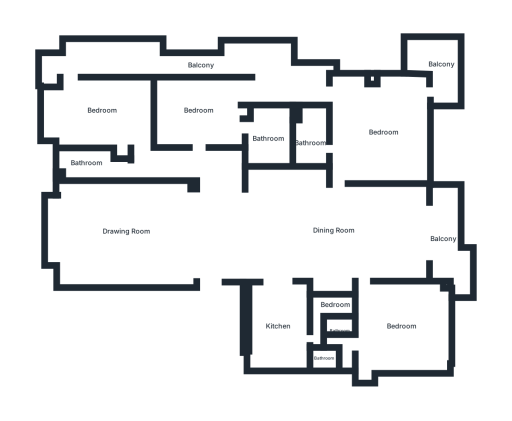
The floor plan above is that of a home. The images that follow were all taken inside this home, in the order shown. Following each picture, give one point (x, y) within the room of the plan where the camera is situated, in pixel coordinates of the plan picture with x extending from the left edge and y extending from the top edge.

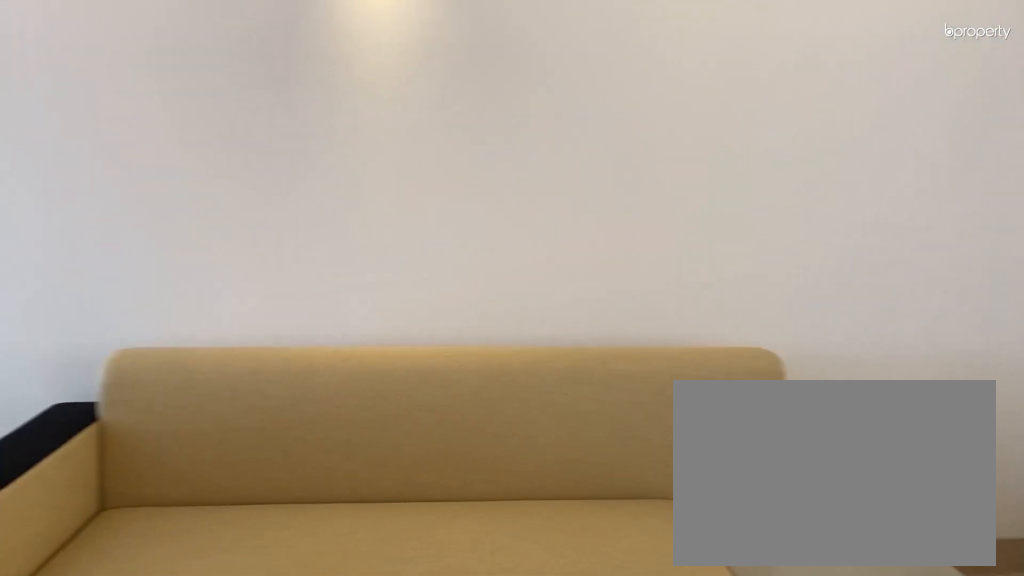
(128, 235)
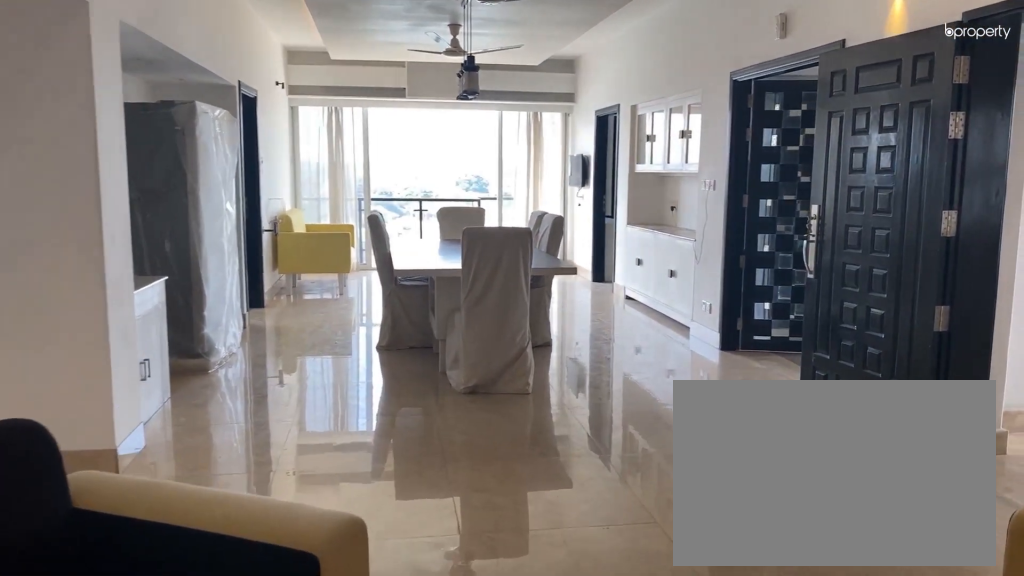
(128, 235)
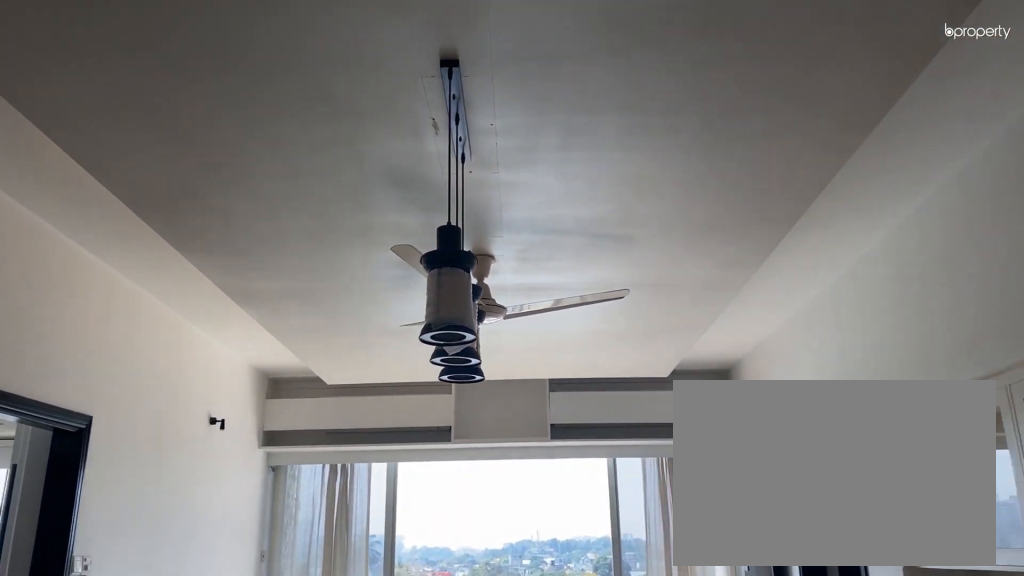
(331, 230)
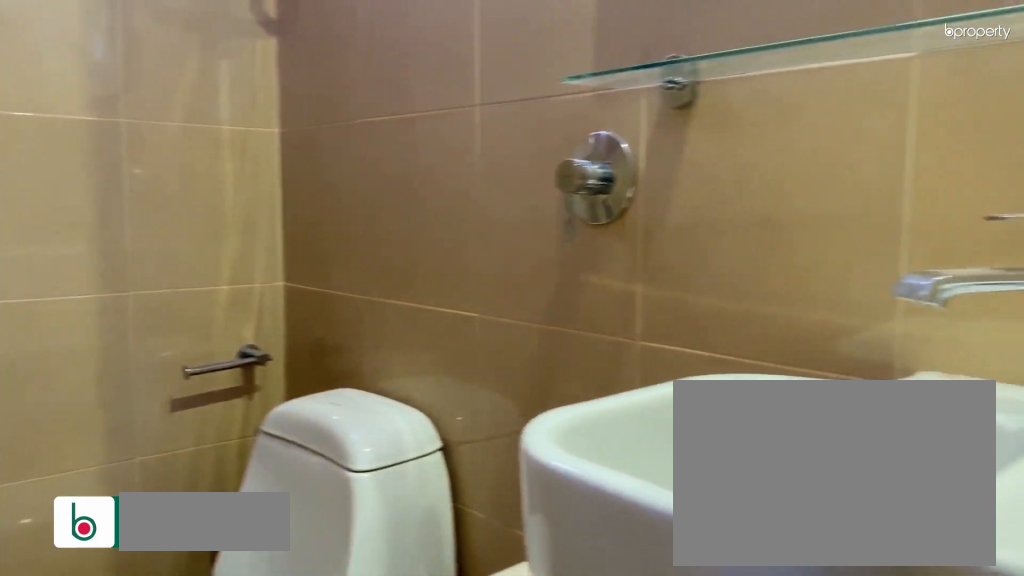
(85, 161)
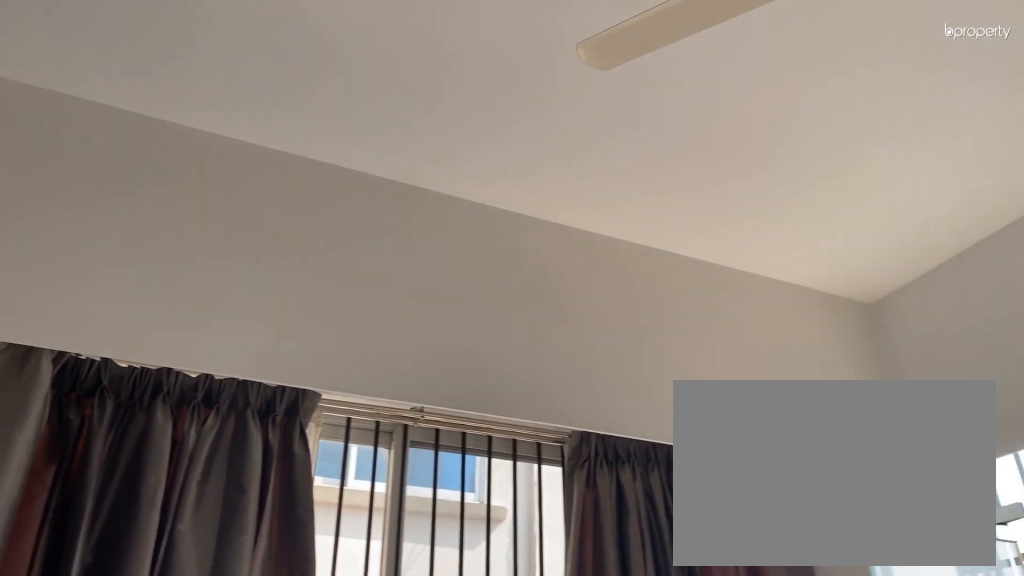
(101, 112)
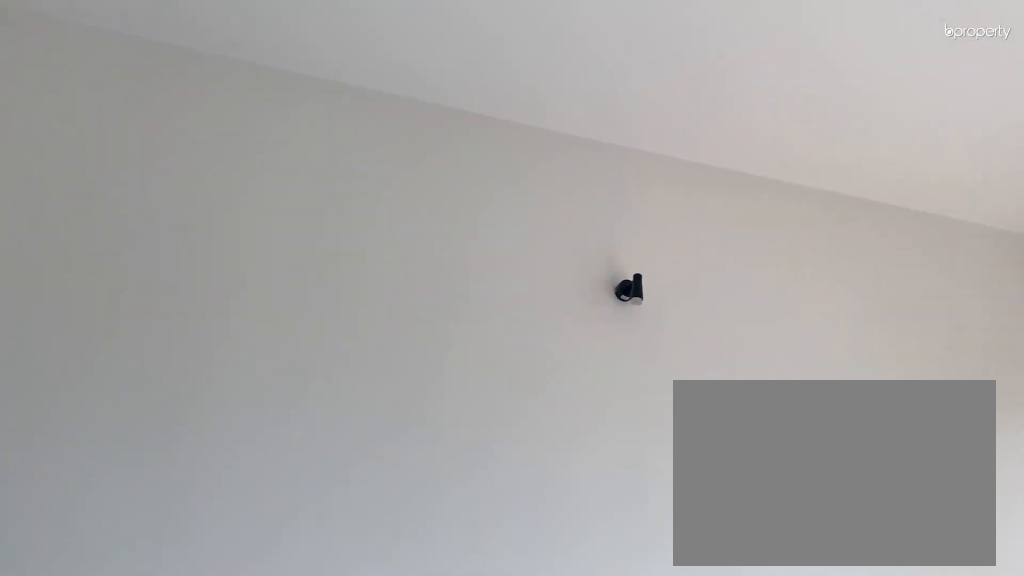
(197, 110)
